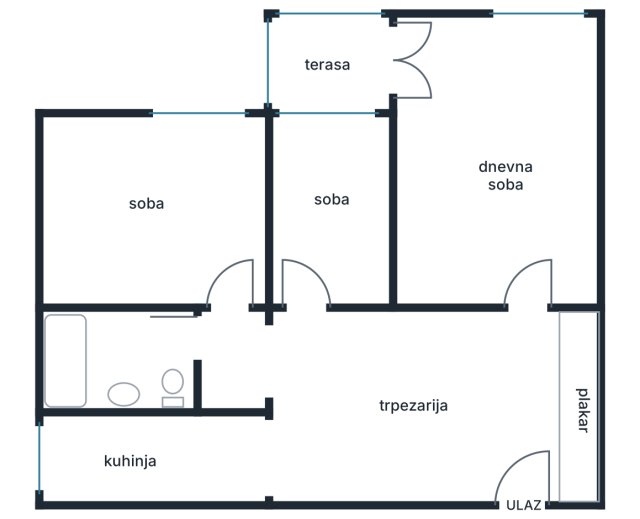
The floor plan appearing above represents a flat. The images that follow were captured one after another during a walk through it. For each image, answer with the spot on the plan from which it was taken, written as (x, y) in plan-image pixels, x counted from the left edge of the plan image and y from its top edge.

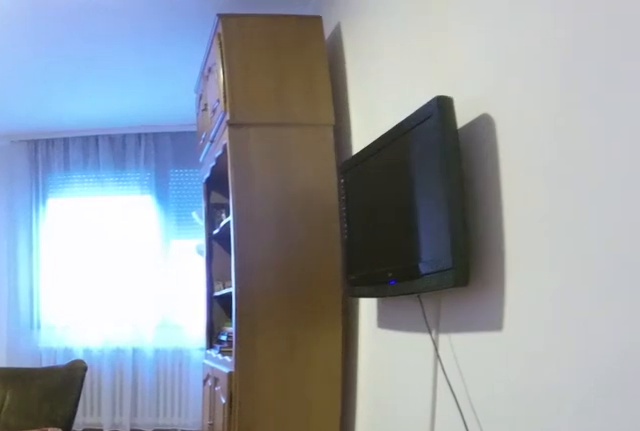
(520, 269)
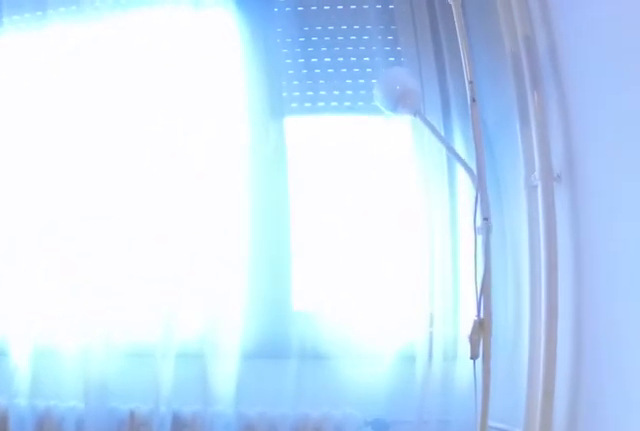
(521, 121)
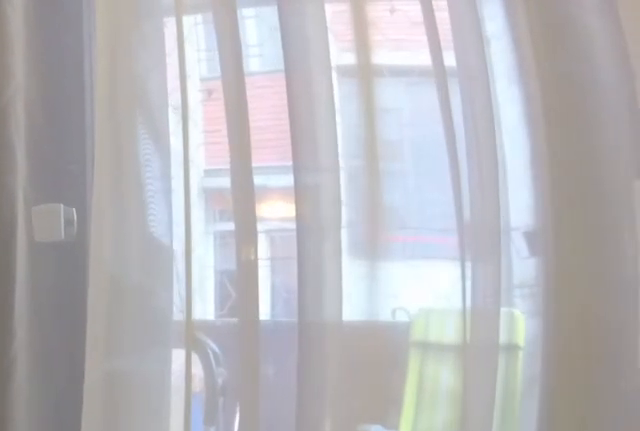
(454, 57)
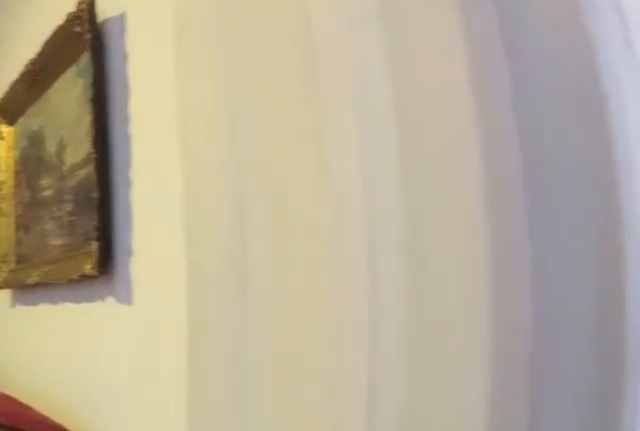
(443, 46)
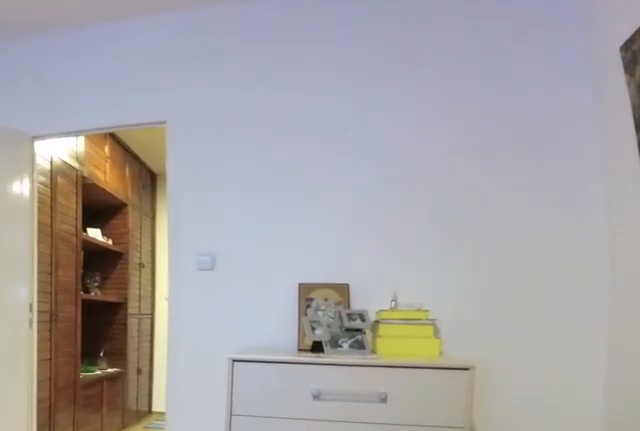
(450, 126)
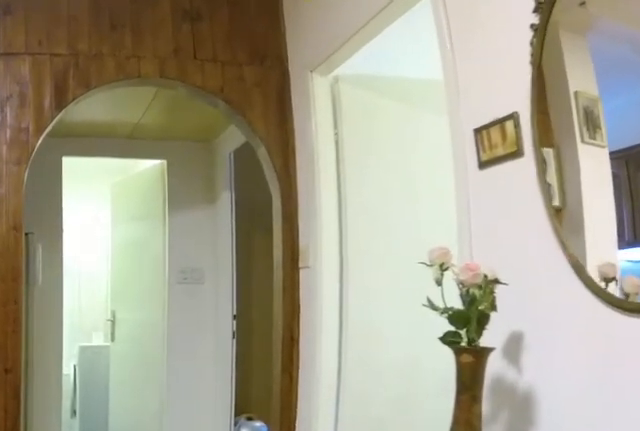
(432, 332)
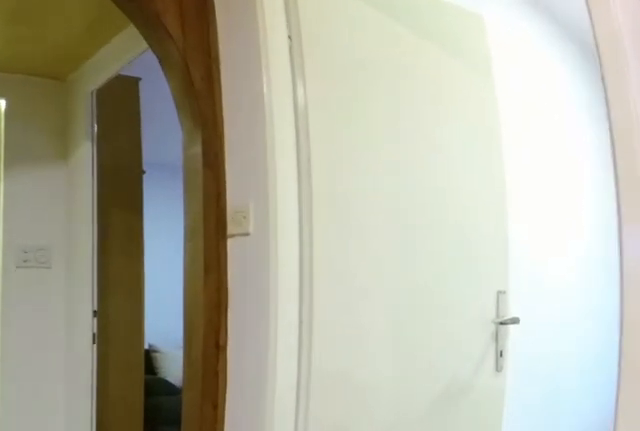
(385, 335)
